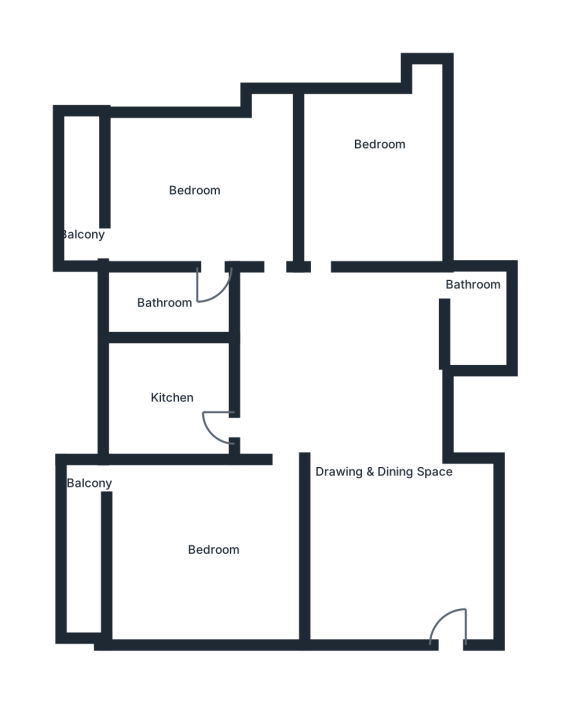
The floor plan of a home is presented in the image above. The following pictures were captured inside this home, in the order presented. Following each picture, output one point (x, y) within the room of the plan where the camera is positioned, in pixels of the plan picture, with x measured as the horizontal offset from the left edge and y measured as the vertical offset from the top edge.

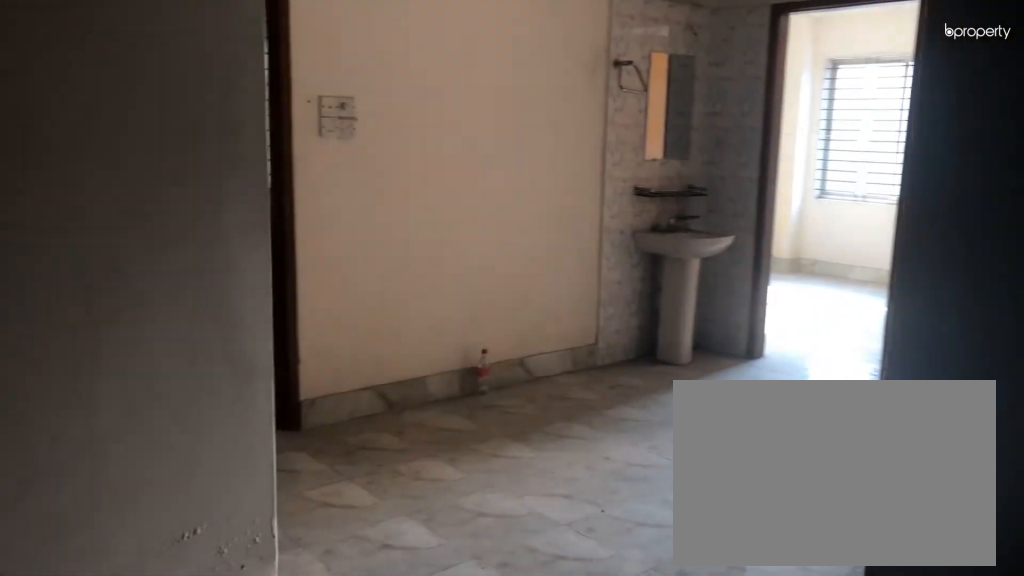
(379, 466)
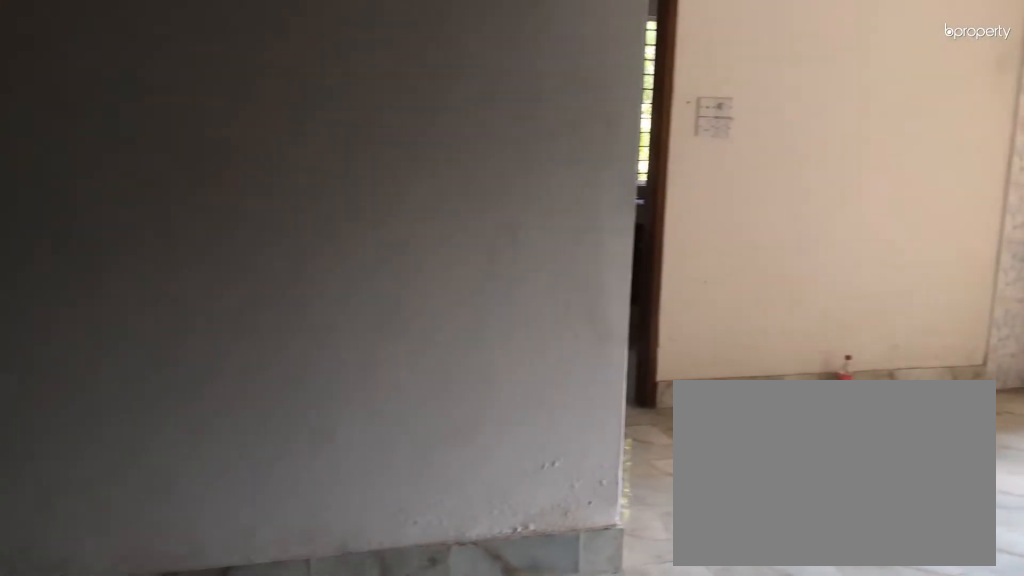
(379, 466)
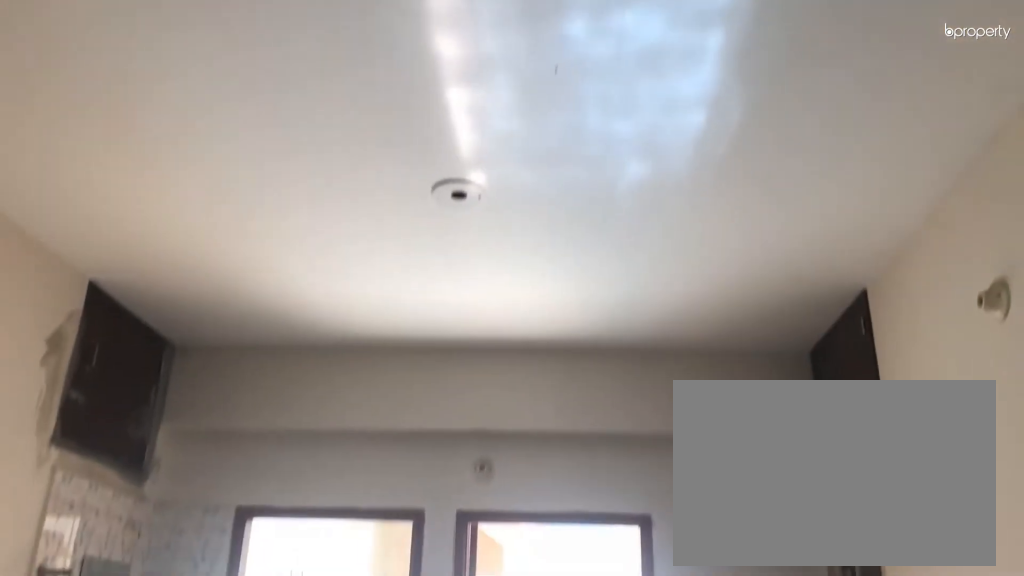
(379, 466)
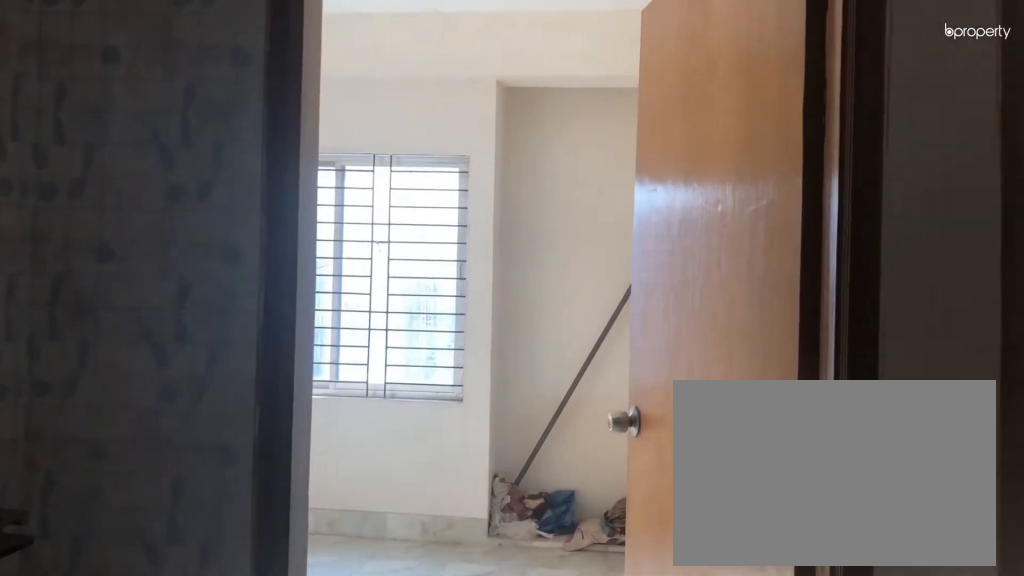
(276, 245)
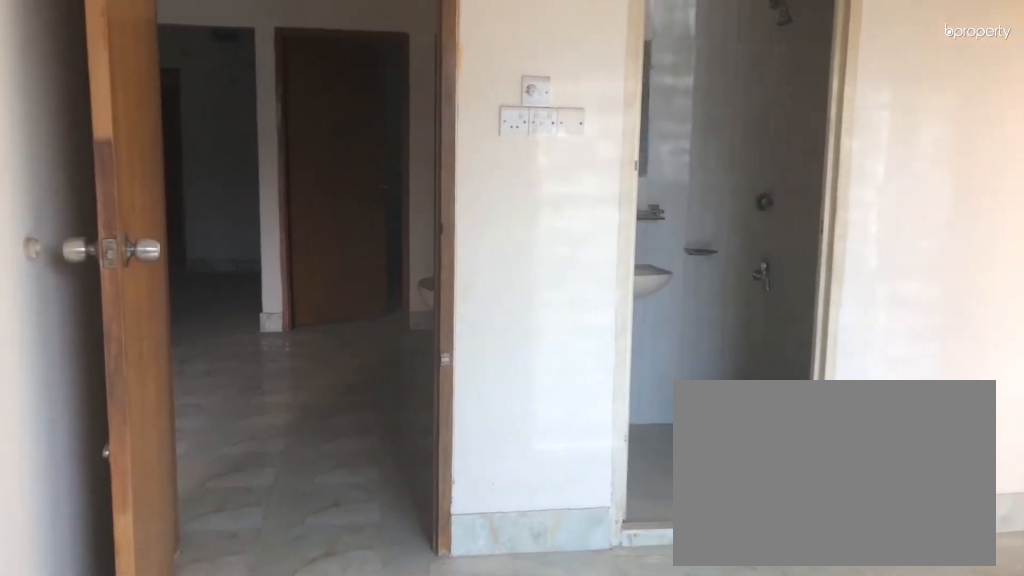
(181, 197)
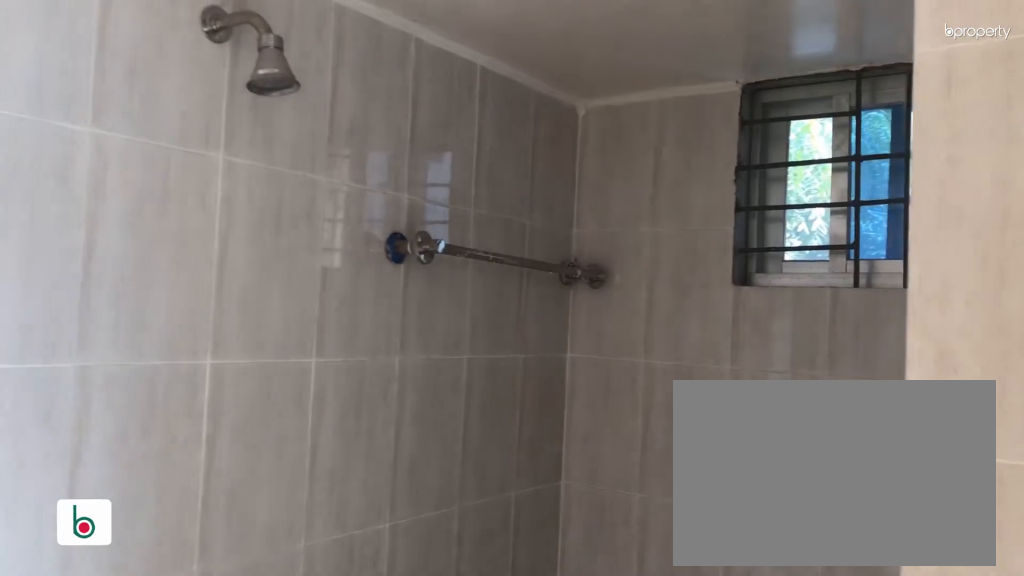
(166, 299)
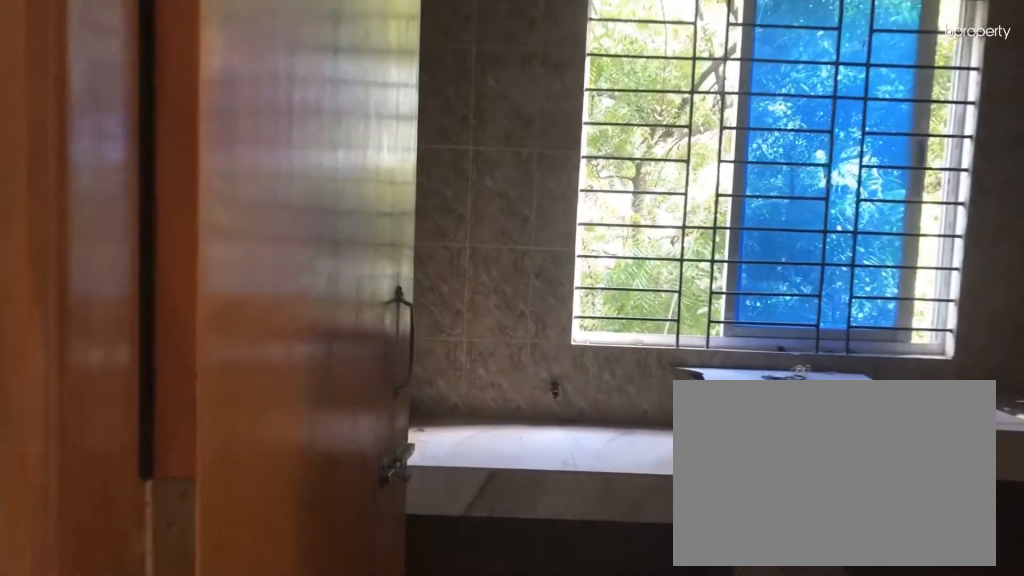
(183, 401)
